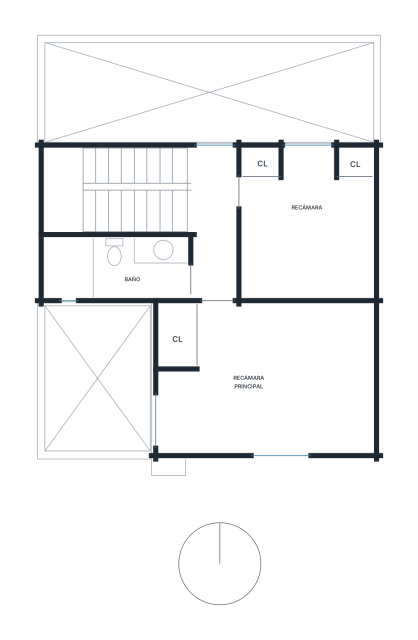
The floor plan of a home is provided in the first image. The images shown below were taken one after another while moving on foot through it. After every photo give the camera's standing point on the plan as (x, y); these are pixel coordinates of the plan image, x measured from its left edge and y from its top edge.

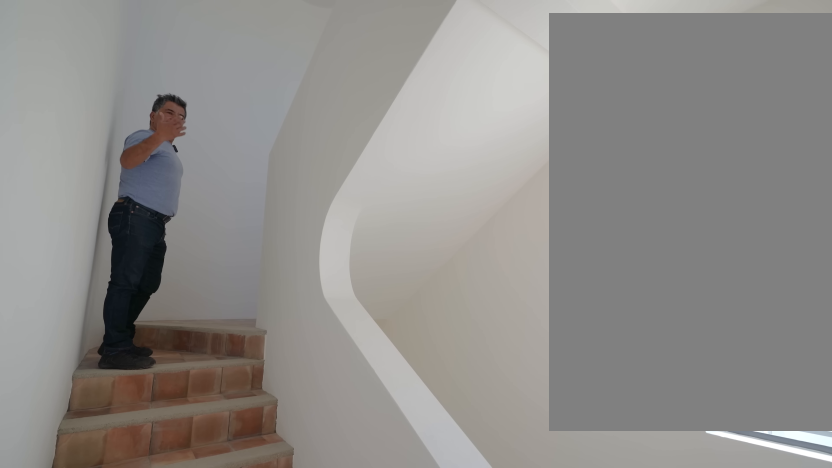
(209, 210)
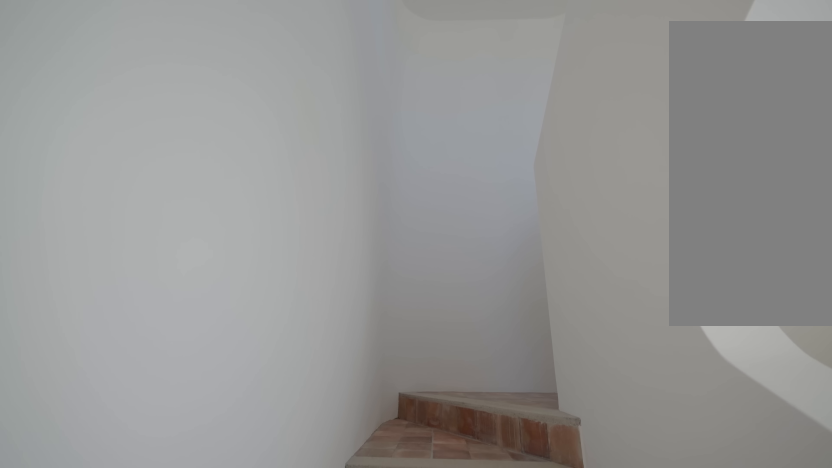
(181, 207)
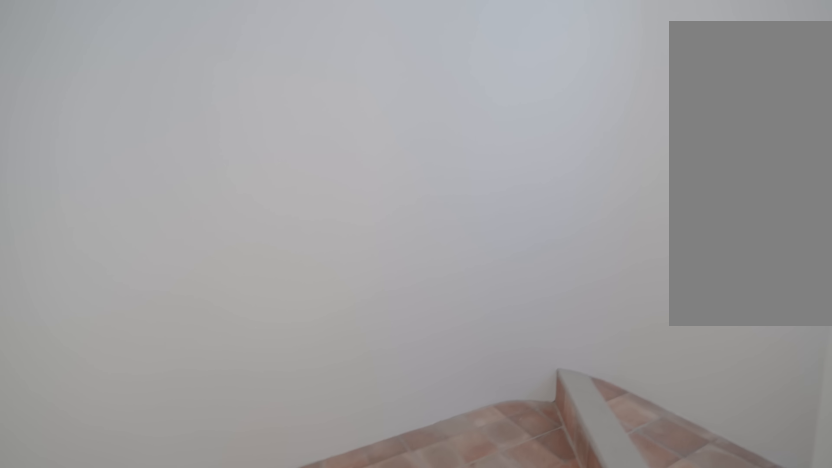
(181, 211)
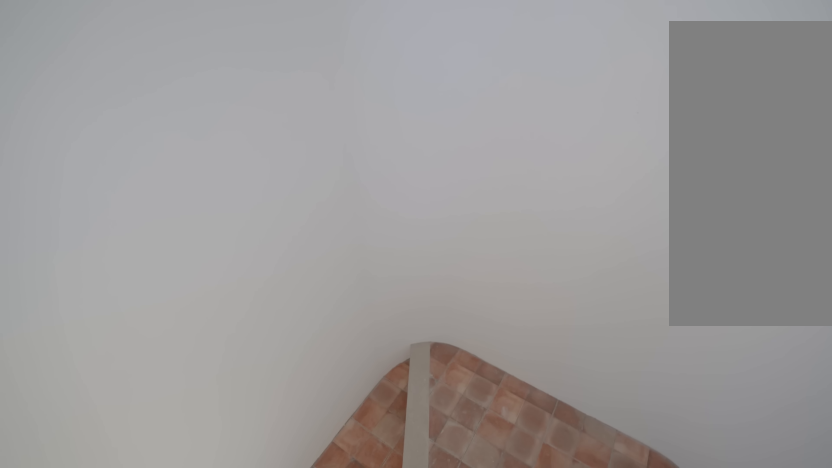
(61, 169)
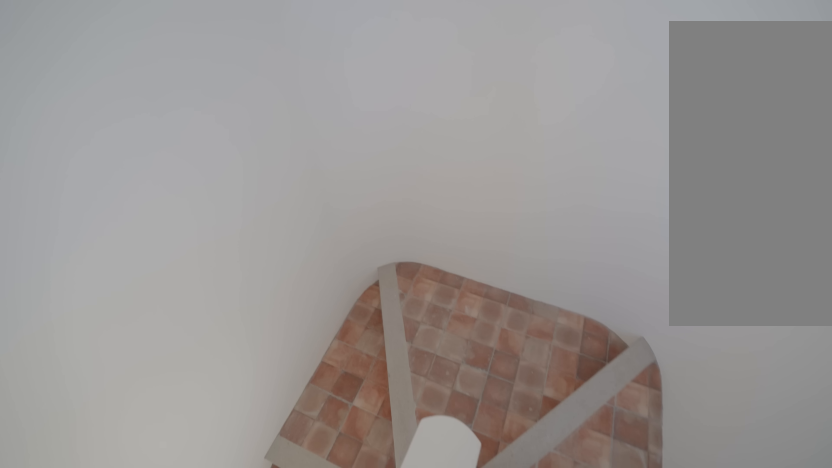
(63, 180)
